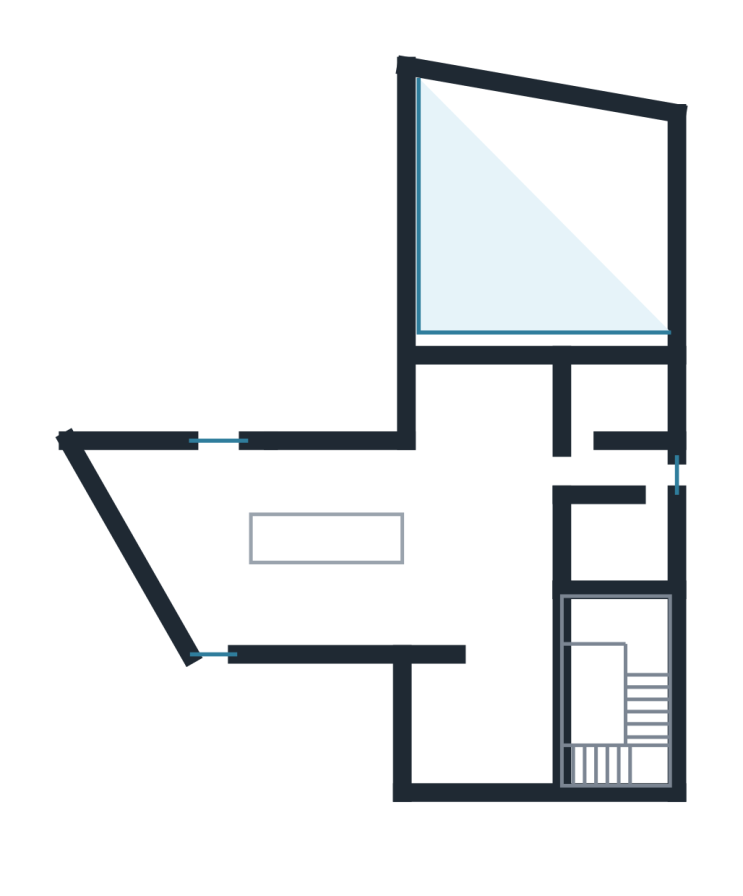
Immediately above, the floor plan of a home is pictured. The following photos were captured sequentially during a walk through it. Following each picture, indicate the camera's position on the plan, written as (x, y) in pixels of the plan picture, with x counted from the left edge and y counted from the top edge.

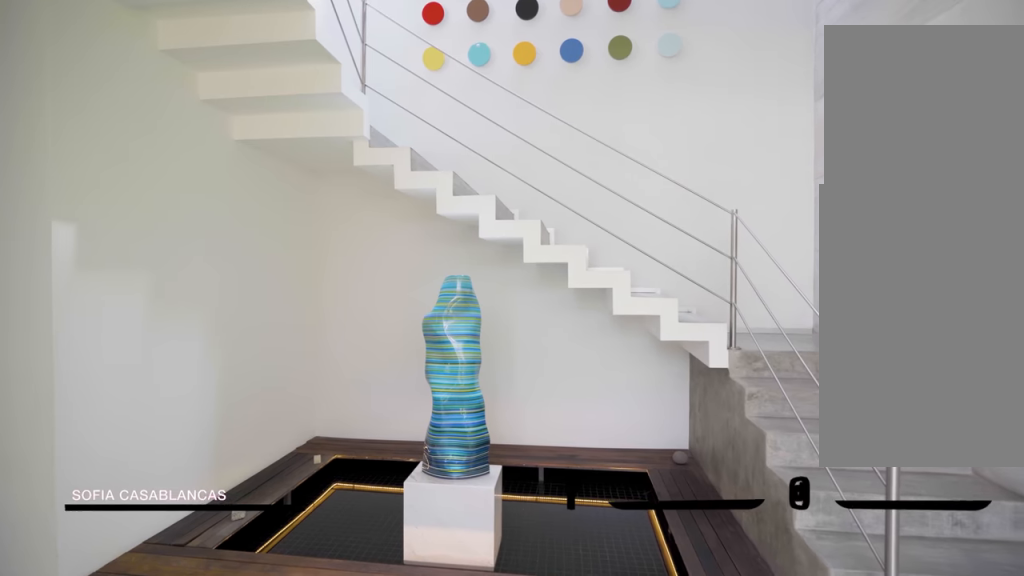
(490, 717)
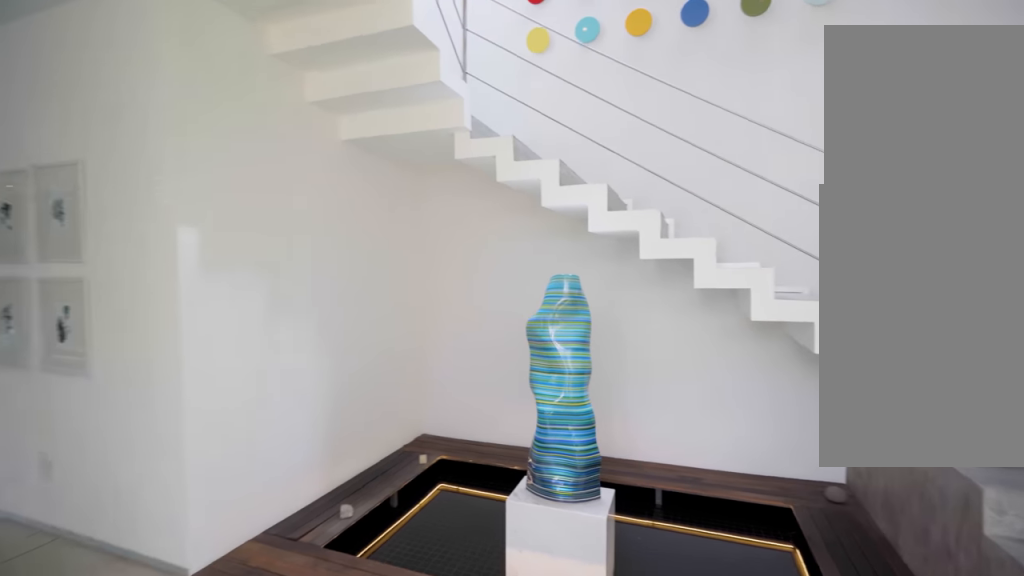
(520, 665)
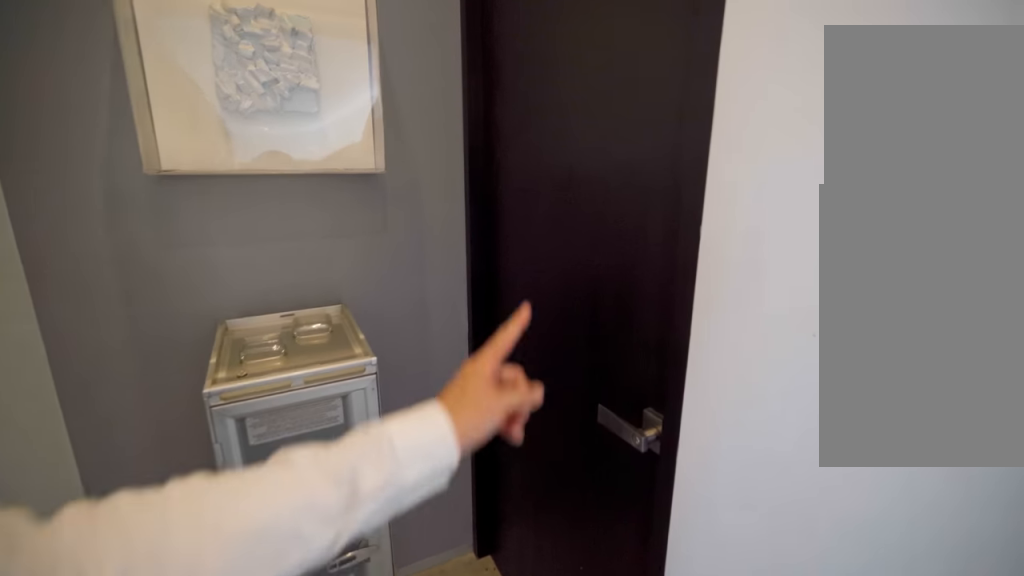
(630, 468)
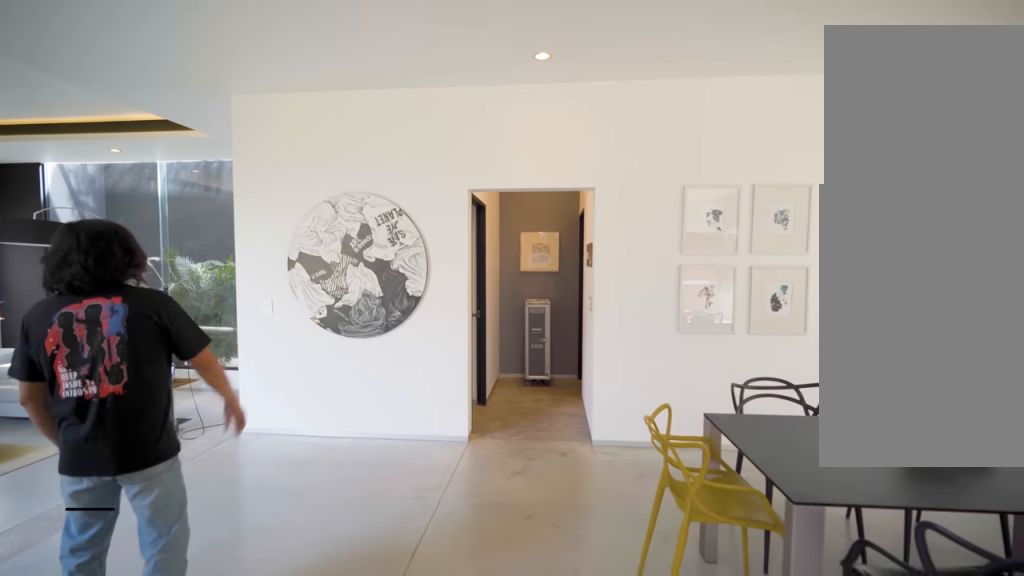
(509, 468)
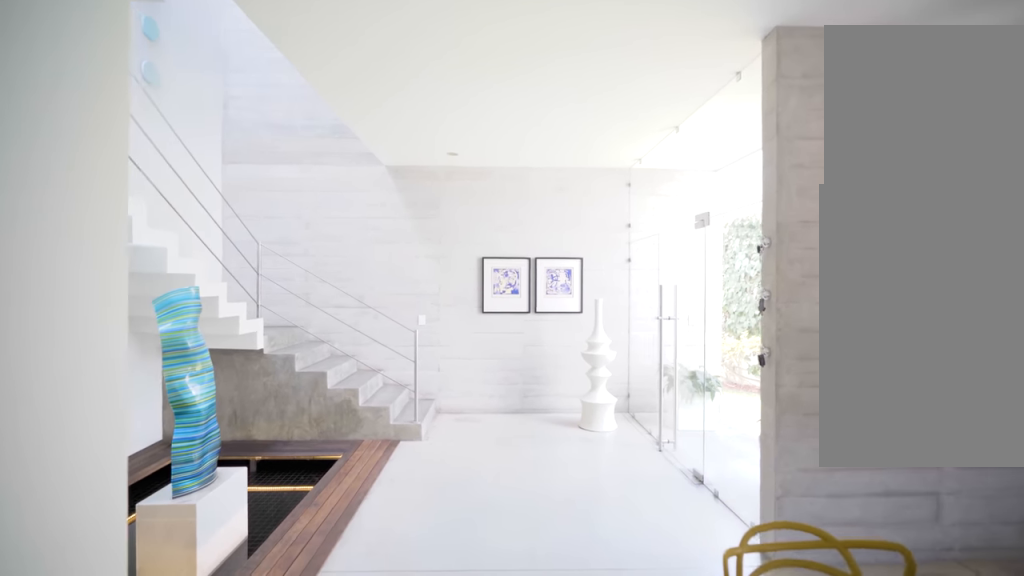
(510, 459)
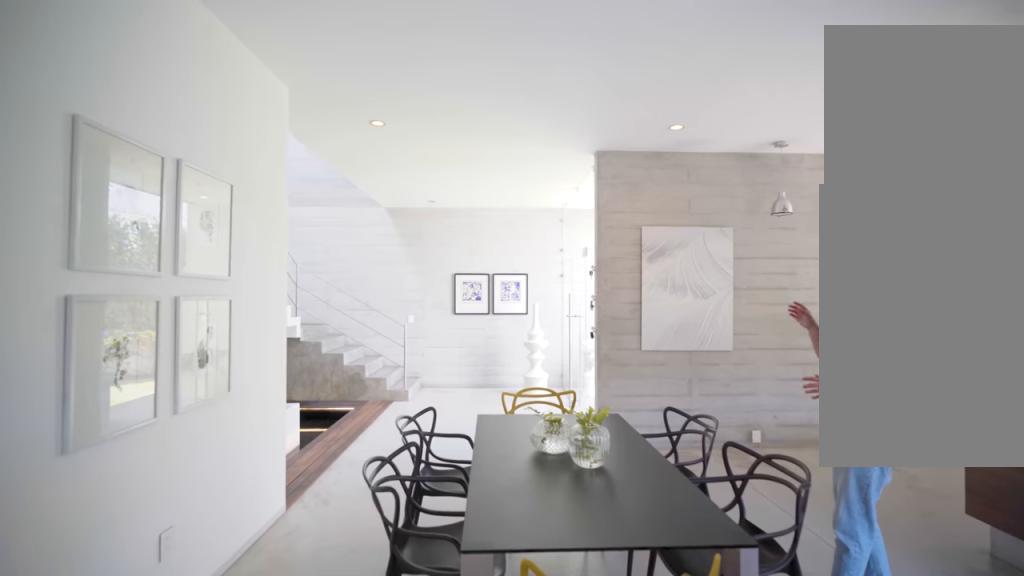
(520, 482)
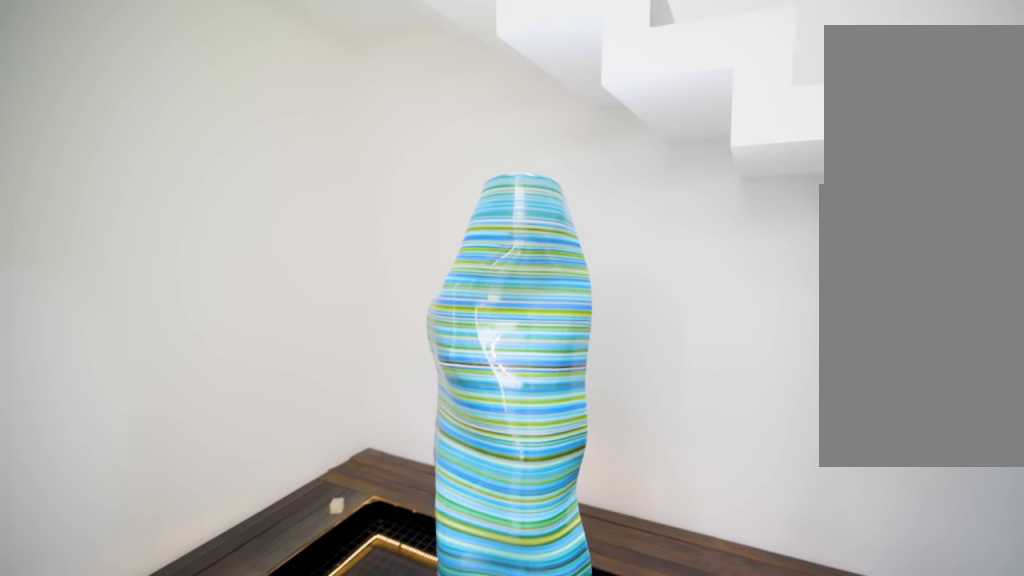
(526, 677)
